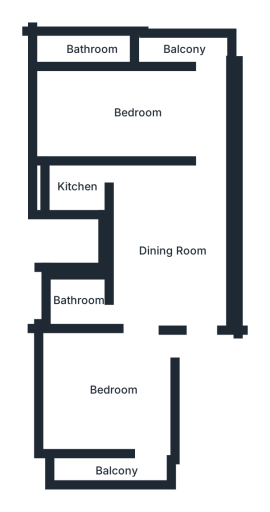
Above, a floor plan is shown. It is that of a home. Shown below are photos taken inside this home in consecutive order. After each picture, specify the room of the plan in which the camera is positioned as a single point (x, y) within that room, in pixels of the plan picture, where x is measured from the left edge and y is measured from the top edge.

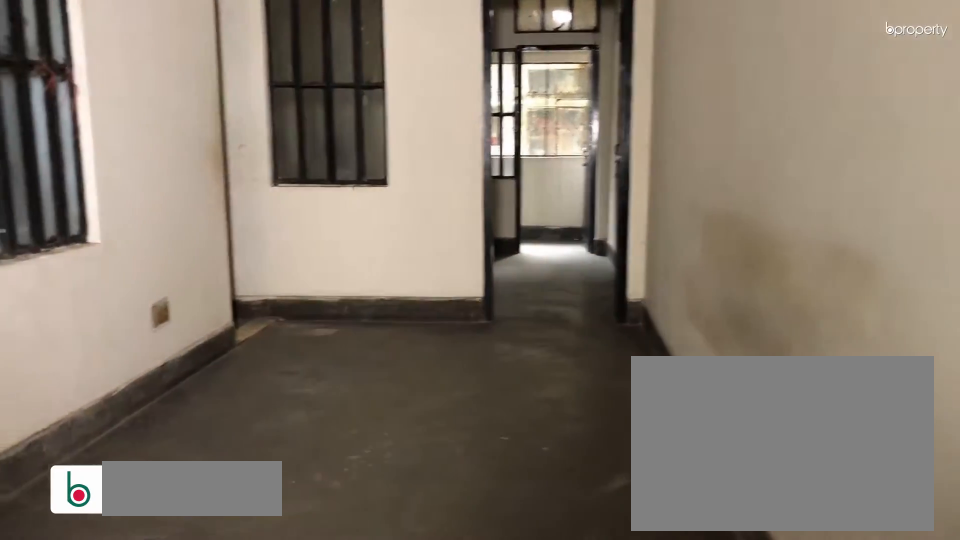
(192, 271)
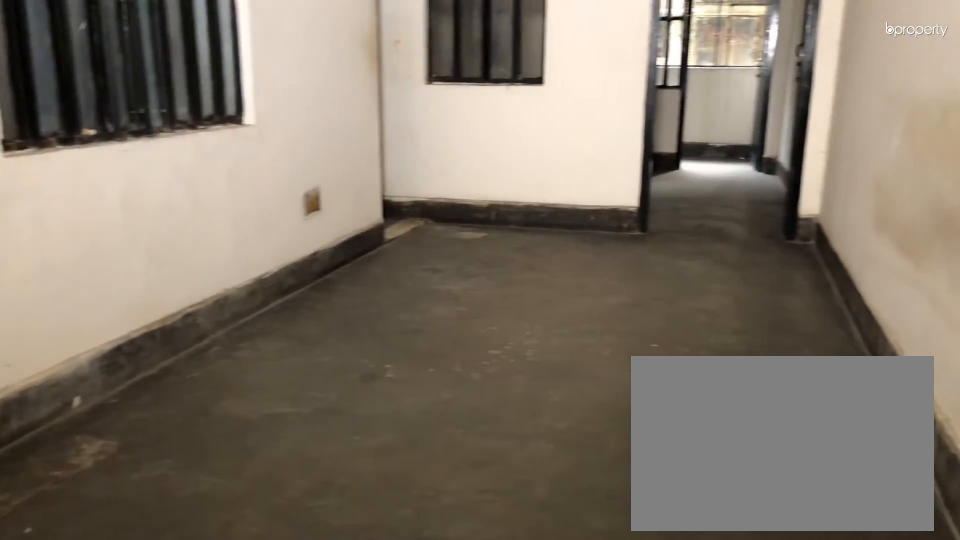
(171, 251)
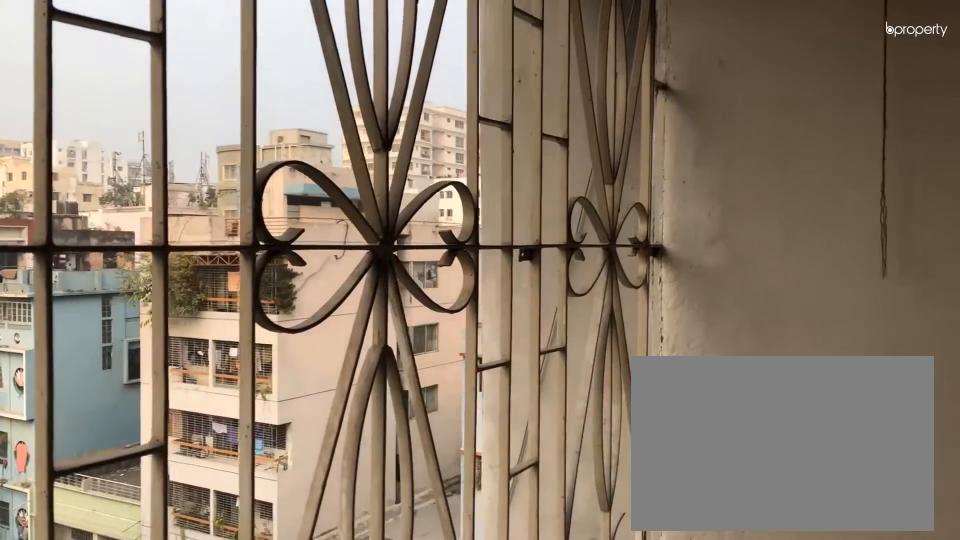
(115, 471)
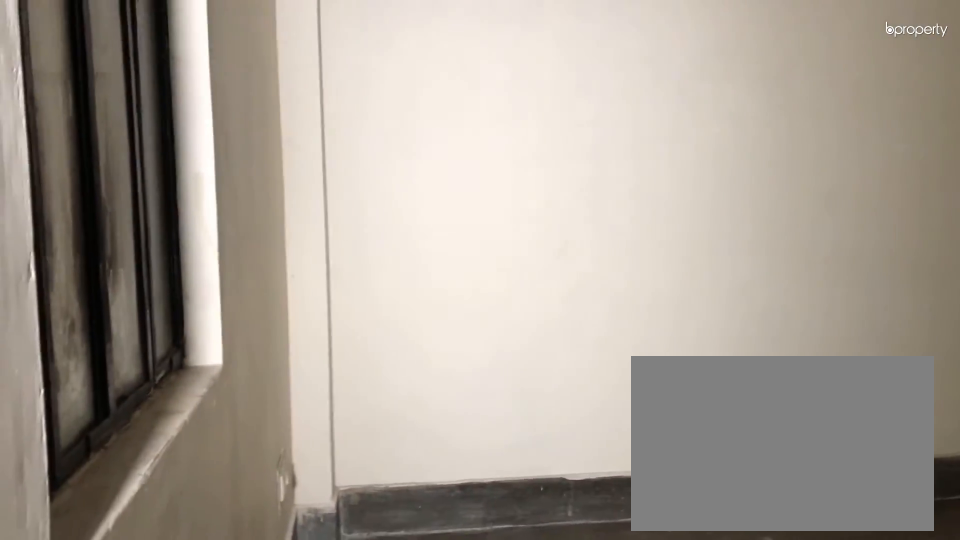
(136, 113)
